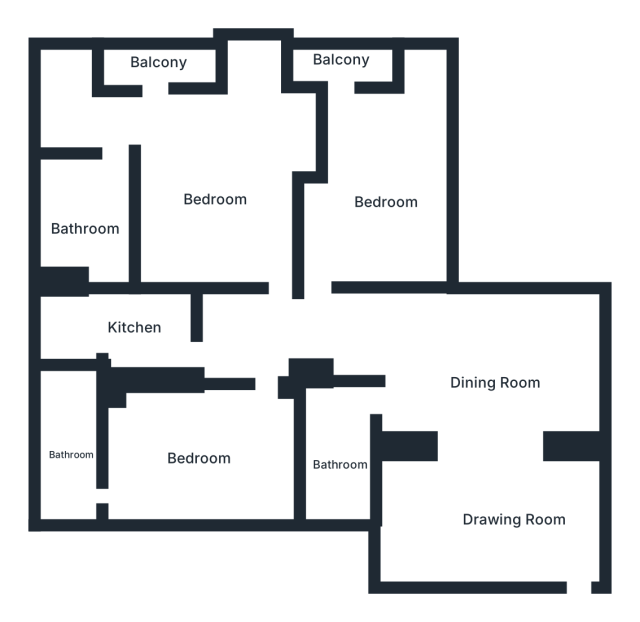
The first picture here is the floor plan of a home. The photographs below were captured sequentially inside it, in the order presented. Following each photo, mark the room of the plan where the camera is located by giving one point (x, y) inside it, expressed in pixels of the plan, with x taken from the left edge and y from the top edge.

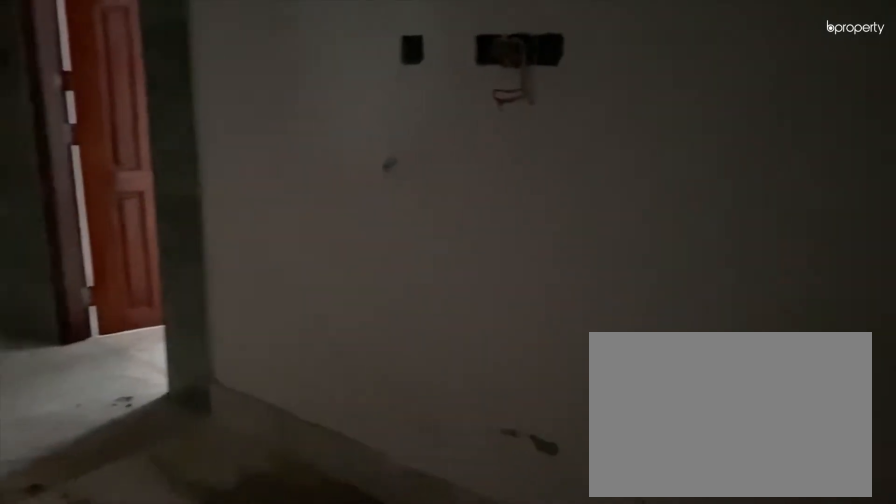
(499, 383)
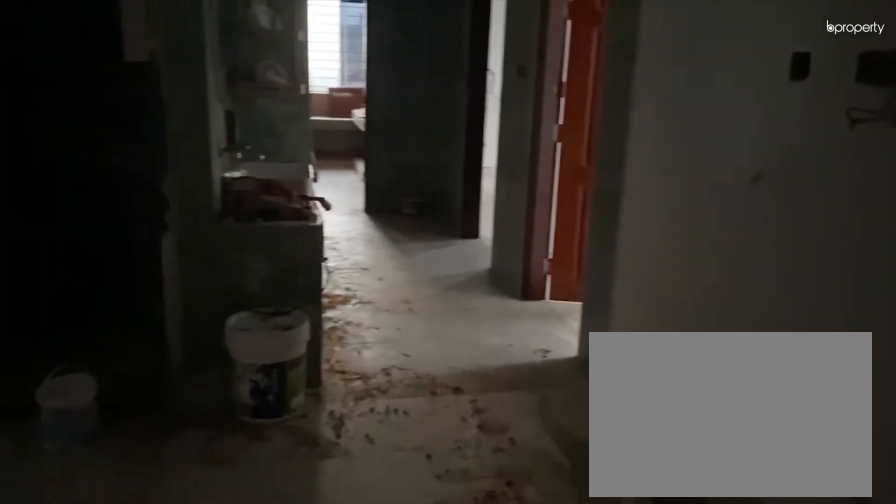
(499, 383)
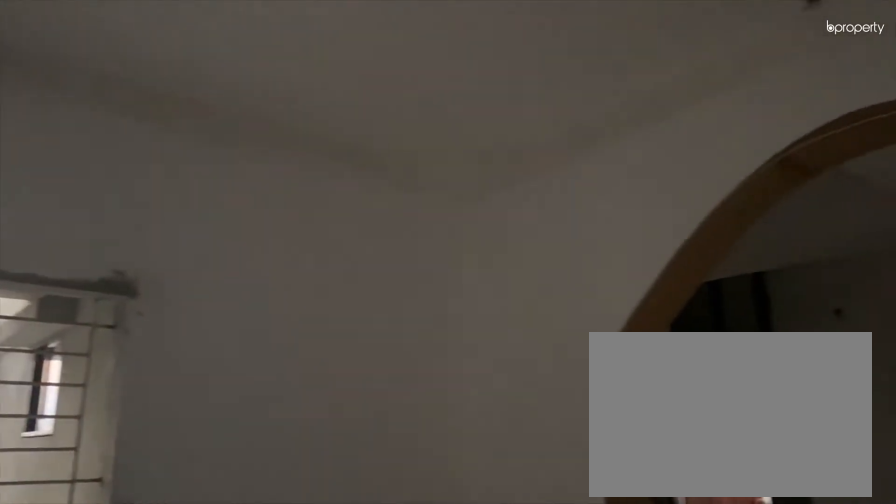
(499, 505)
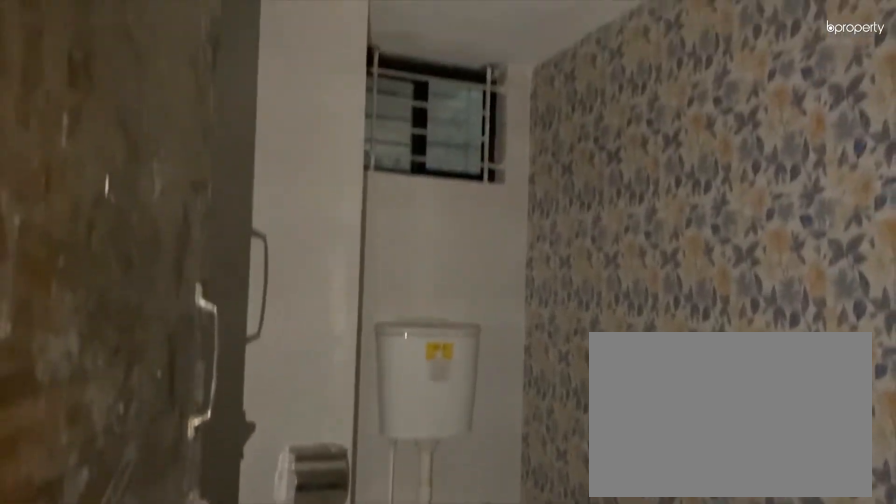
(342, 461)
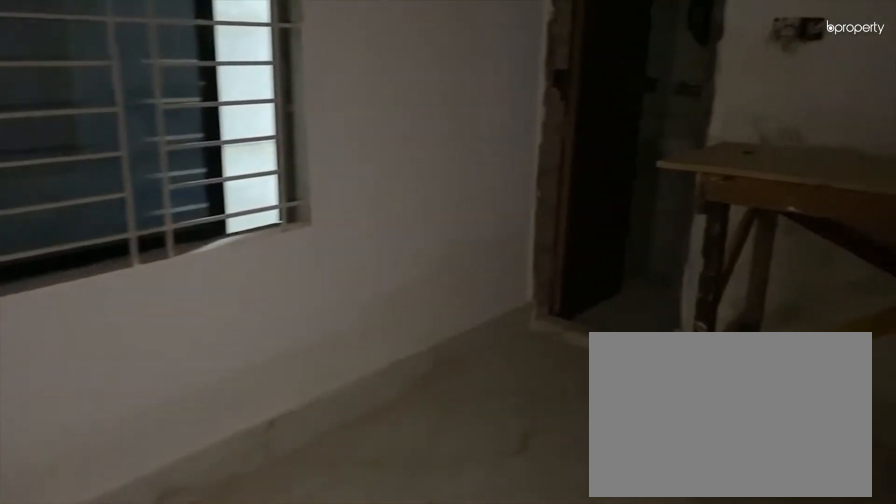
(201, 461)
